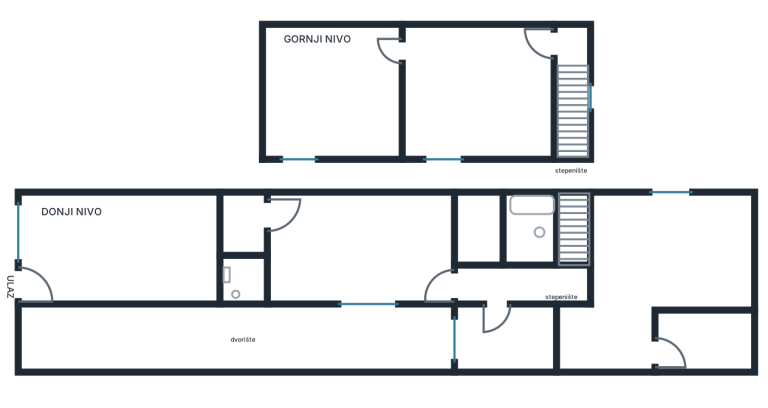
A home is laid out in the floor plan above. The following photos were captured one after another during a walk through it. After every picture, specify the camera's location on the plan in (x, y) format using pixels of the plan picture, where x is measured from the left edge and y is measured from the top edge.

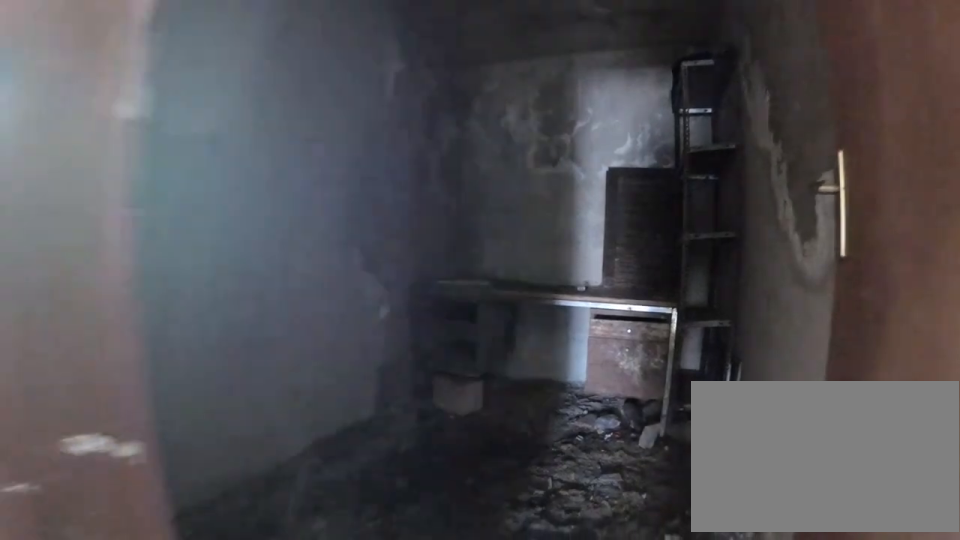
(658, 343)
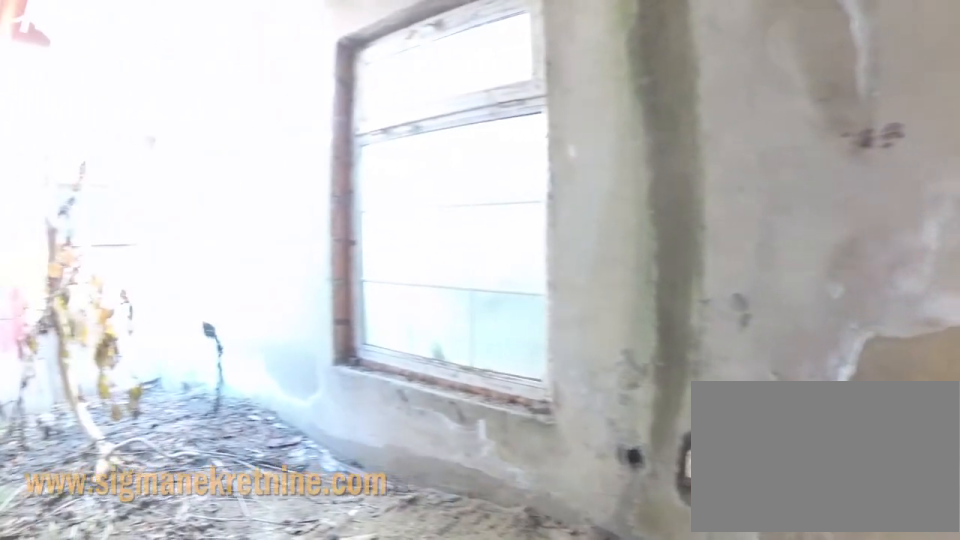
(671, 269)
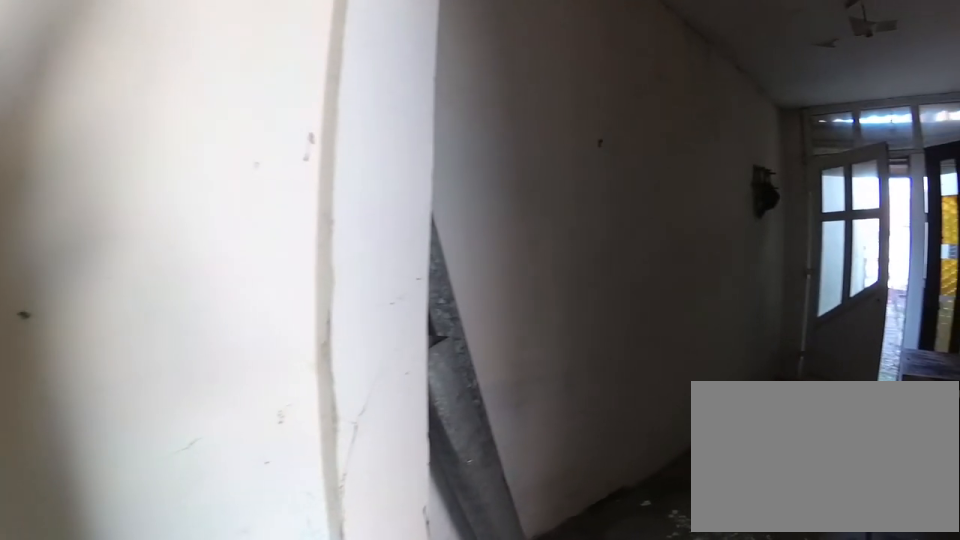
(644, 304)
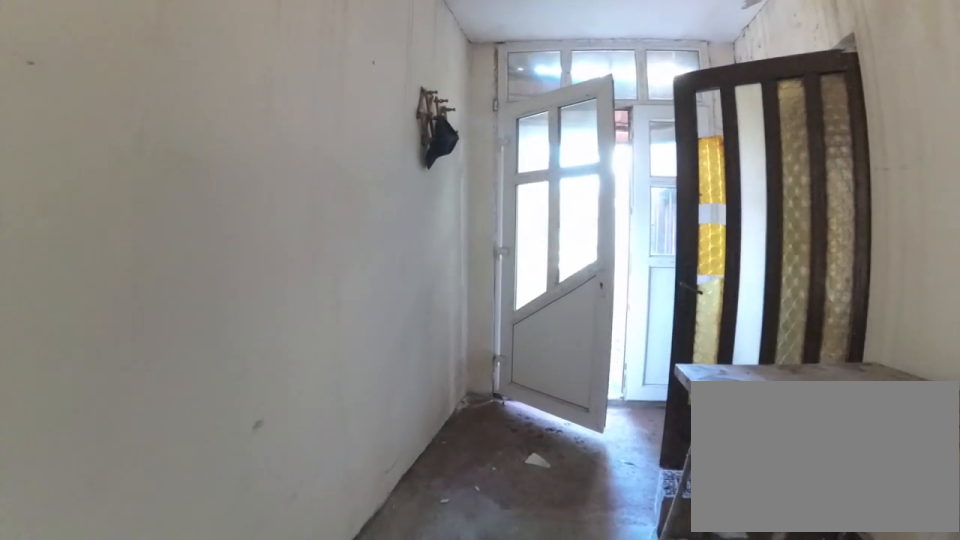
(579, 341)
